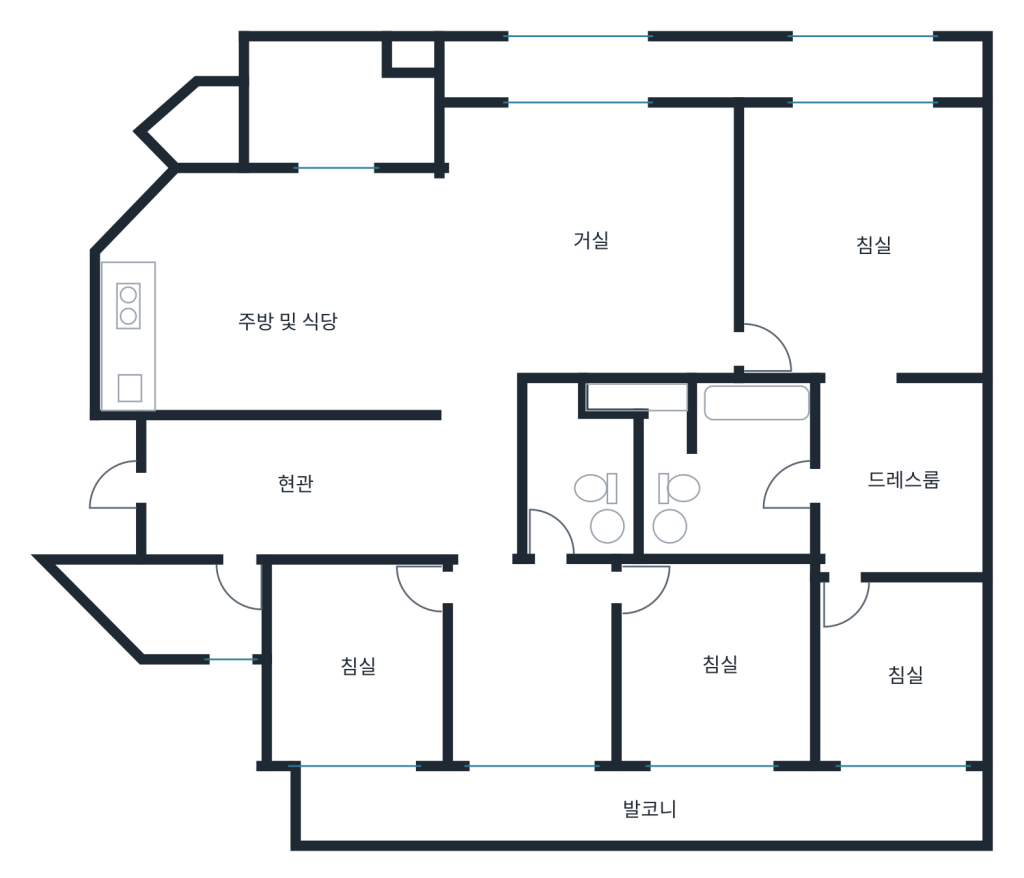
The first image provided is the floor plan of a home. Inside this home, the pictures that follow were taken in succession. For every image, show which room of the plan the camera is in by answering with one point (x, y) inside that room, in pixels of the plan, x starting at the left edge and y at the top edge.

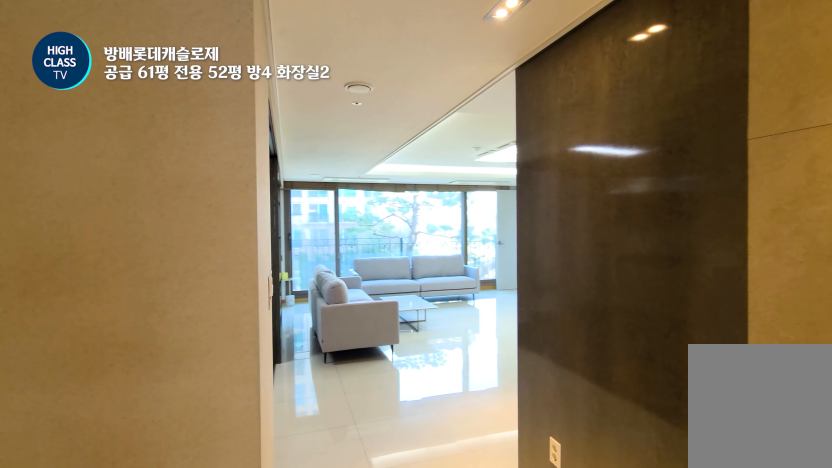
(477, 465)
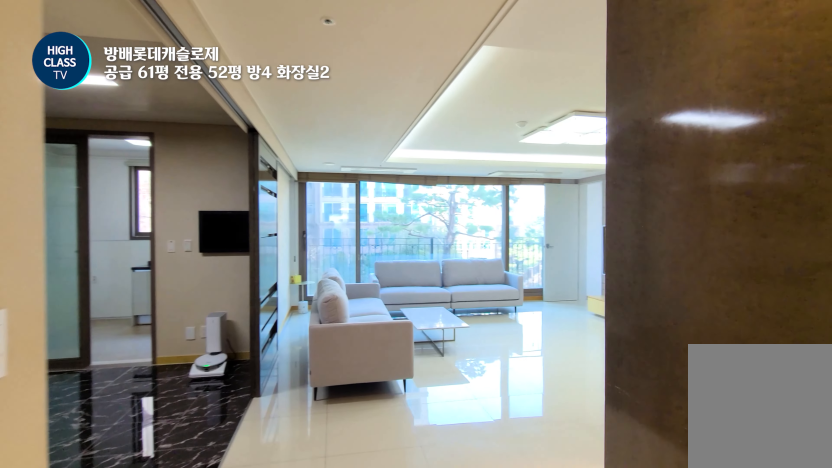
(477, 465)
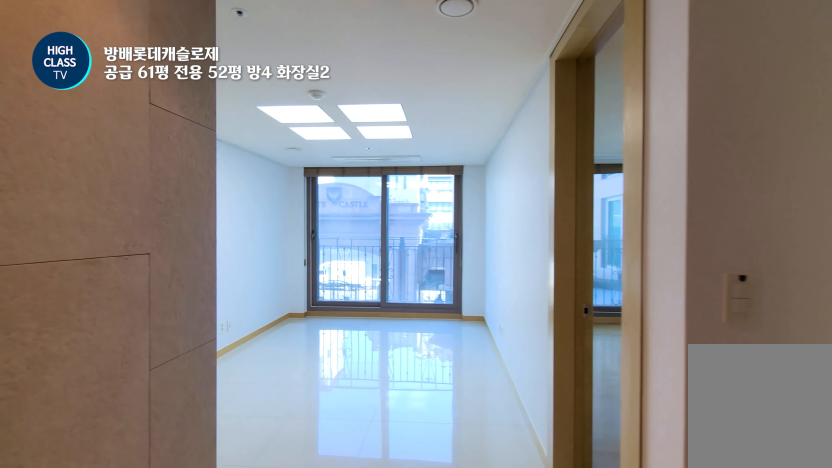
(477, 465)
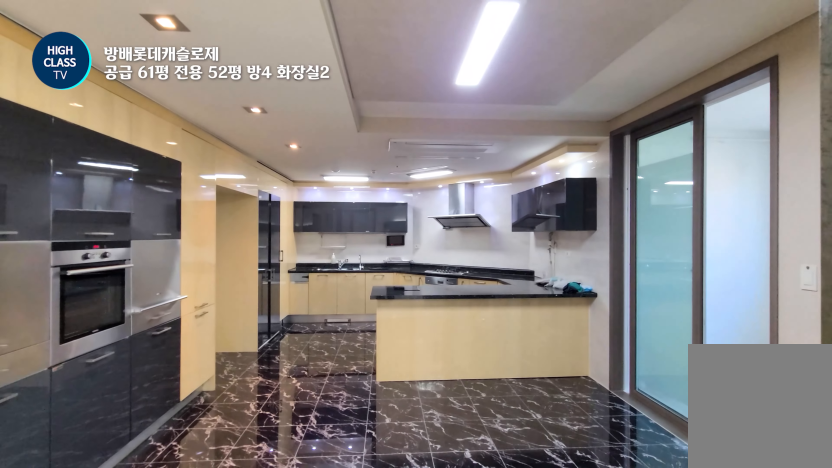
(279, 288)
